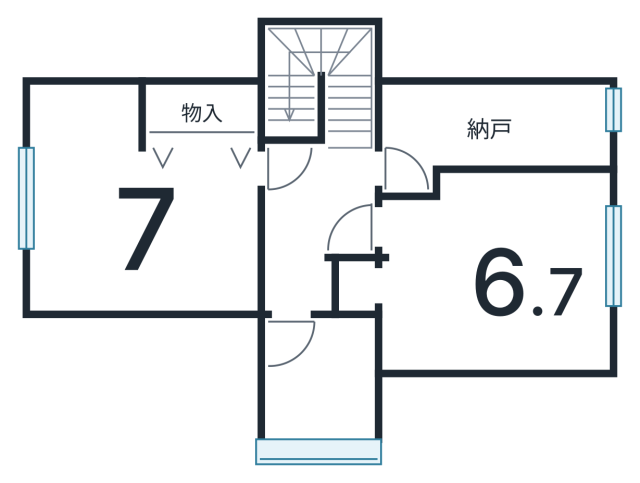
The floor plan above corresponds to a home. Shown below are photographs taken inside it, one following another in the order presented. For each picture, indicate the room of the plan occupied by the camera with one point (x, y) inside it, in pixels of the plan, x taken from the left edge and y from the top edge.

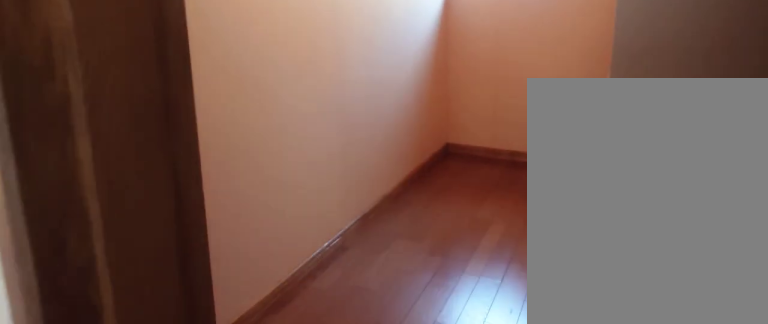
(503, 130)
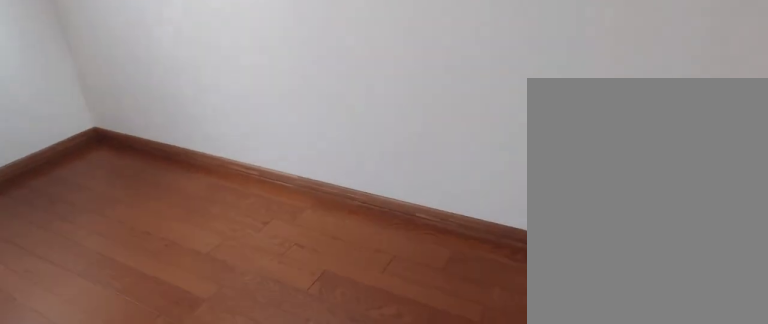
(506, 275)
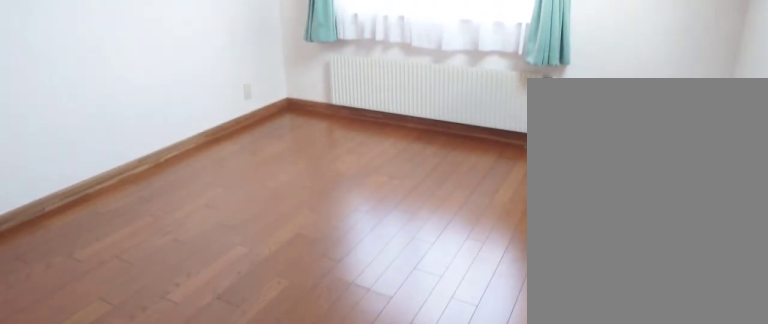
(506, 275)
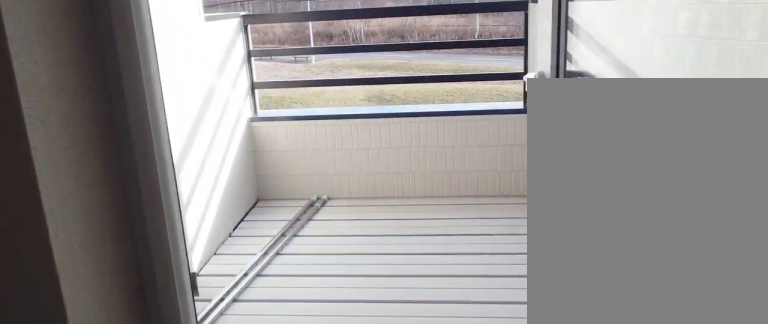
(324, 409)
